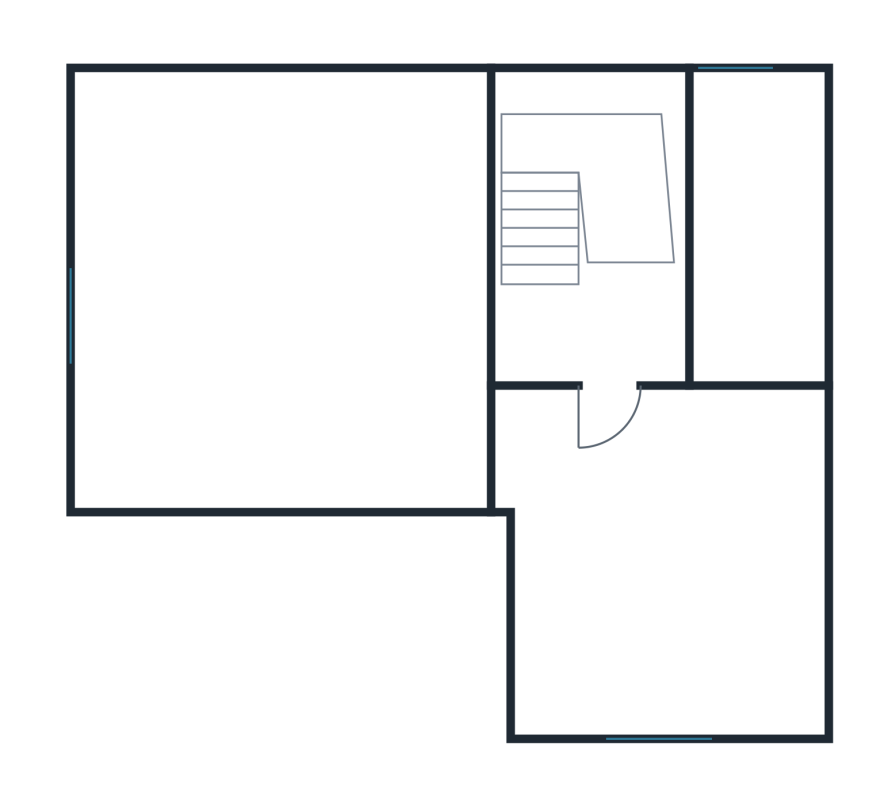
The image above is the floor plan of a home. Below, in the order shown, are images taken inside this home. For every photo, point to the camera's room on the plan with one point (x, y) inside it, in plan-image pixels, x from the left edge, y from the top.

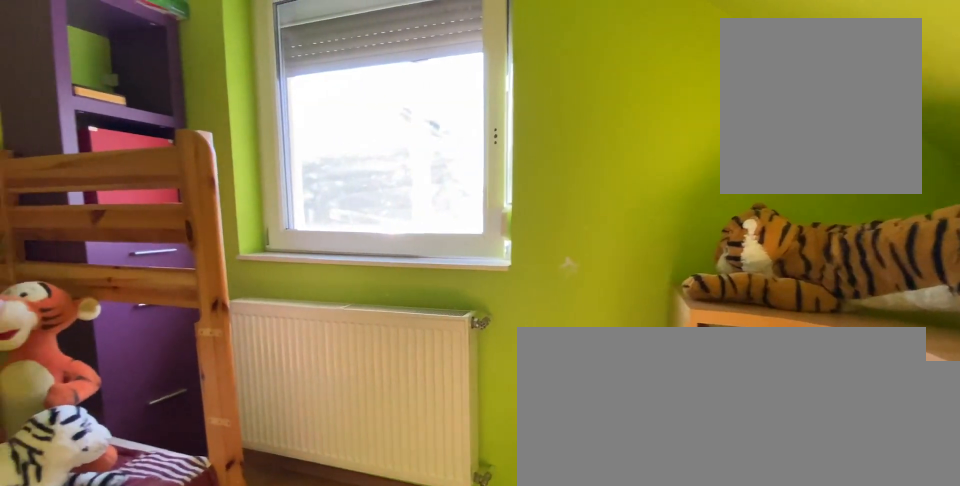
(643, 595)
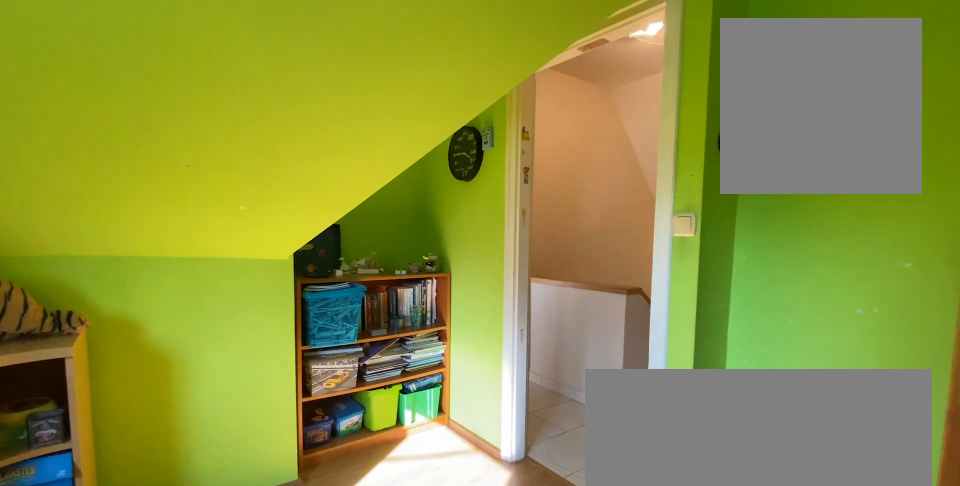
(643, 595)
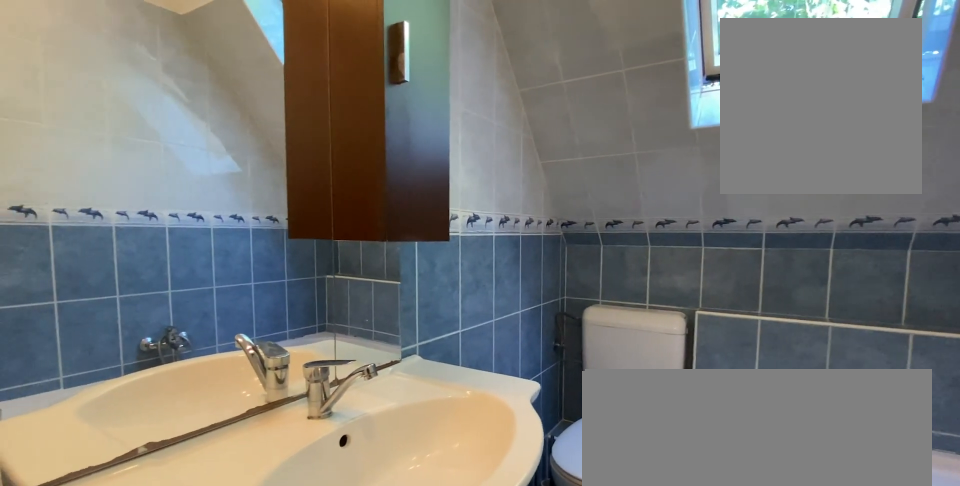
(740, 245)
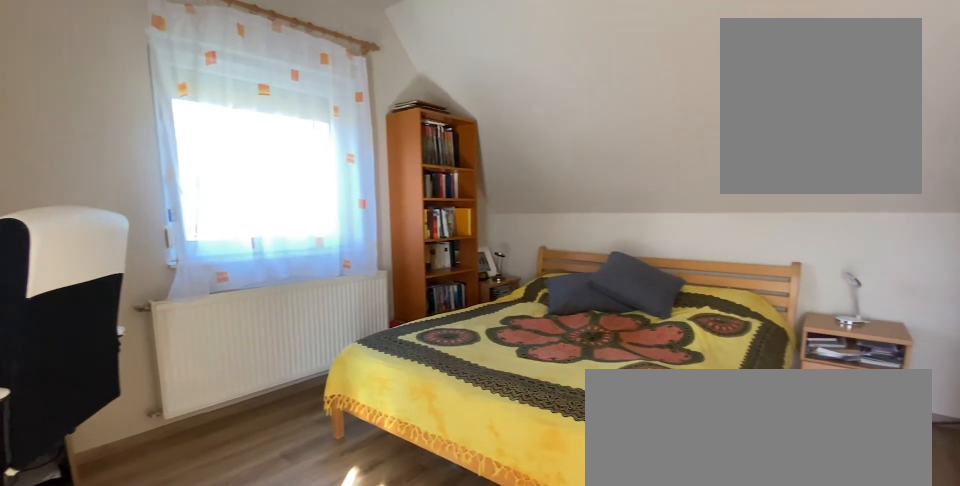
(281, 312)
